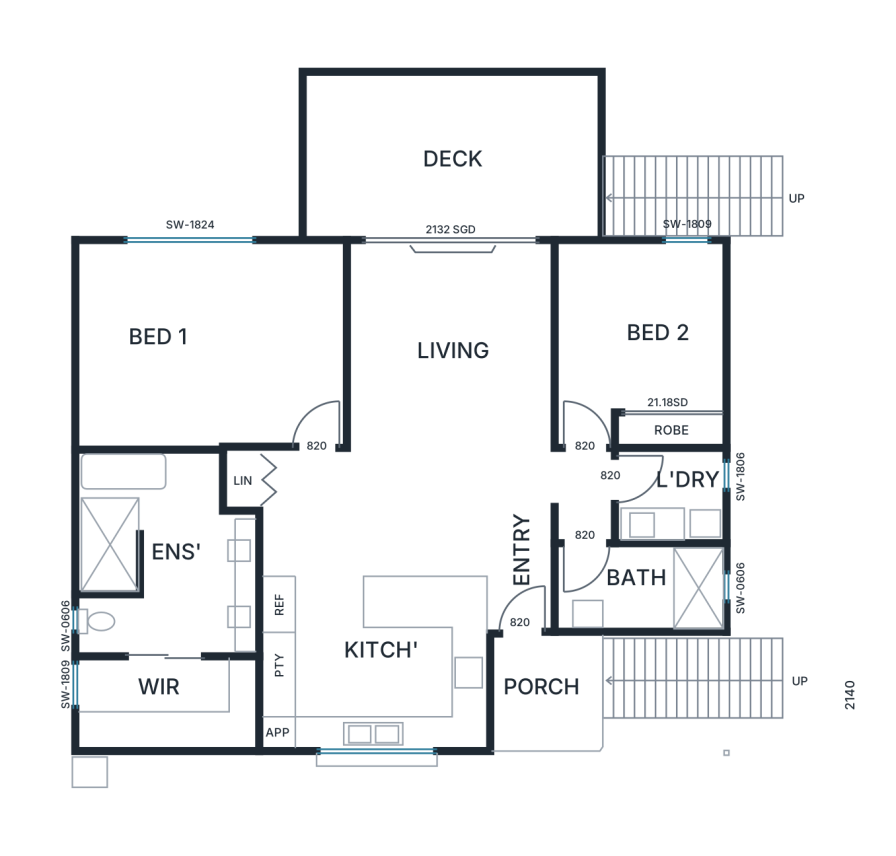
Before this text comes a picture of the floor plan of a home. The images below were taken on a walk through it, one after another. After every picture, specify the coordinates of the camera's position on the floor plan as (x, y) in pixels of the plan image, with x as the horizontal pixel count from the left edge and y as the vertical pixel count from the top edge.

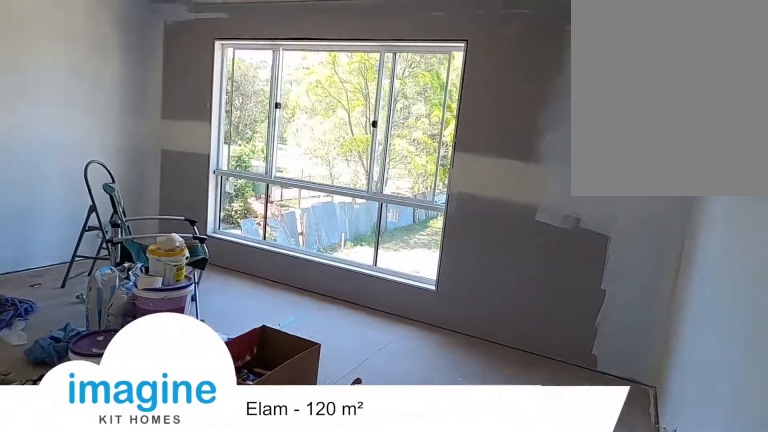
(334, 433)
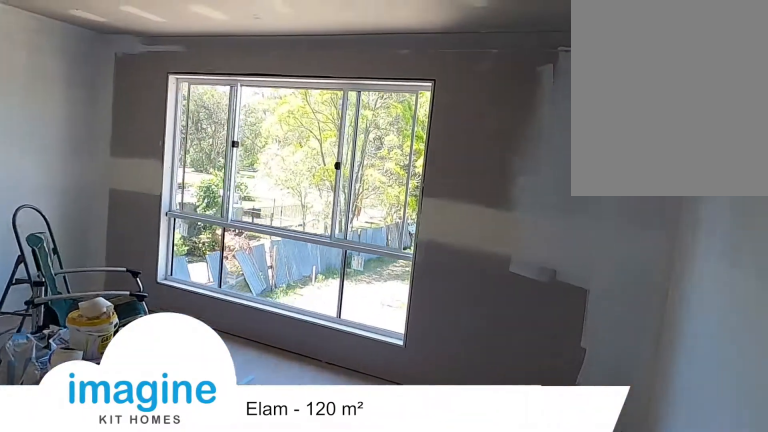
(323, 421)
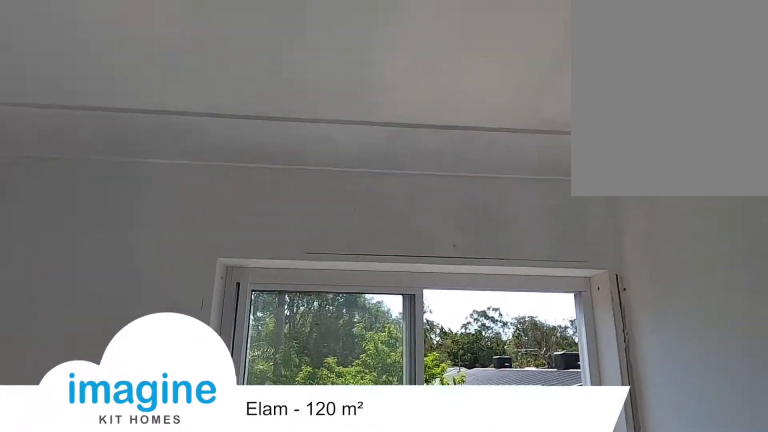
(174, 596)
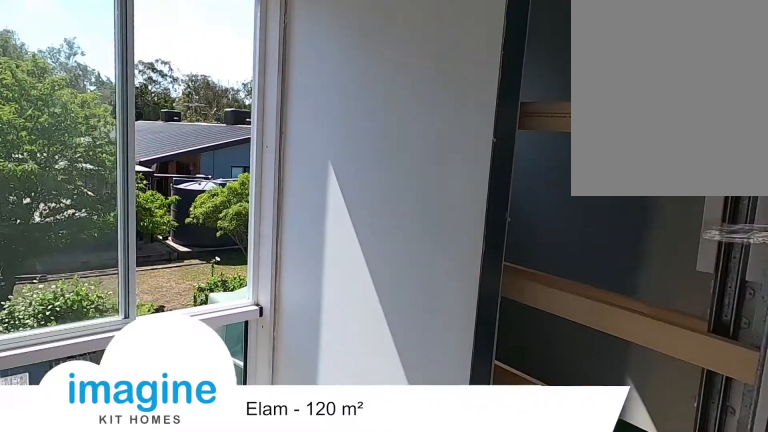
(173, 596)
